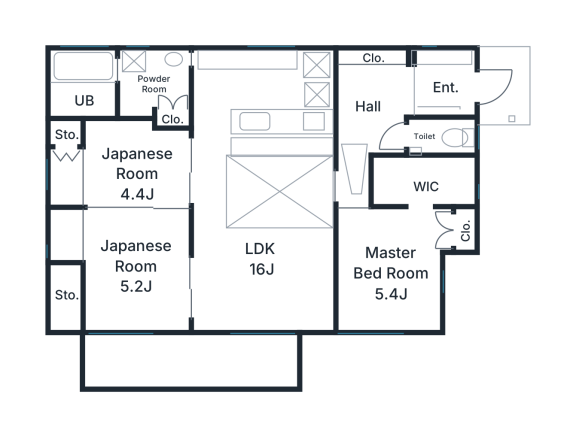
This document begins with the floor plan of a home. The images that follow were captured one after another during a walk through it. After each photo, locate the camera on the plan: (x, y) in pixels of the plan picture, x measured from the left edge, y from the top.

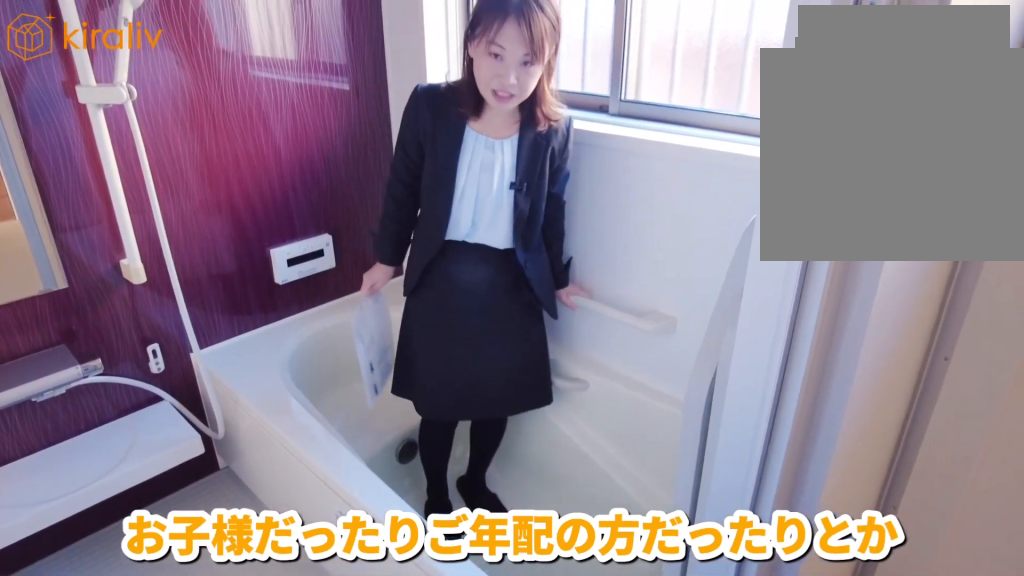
(88, 102)
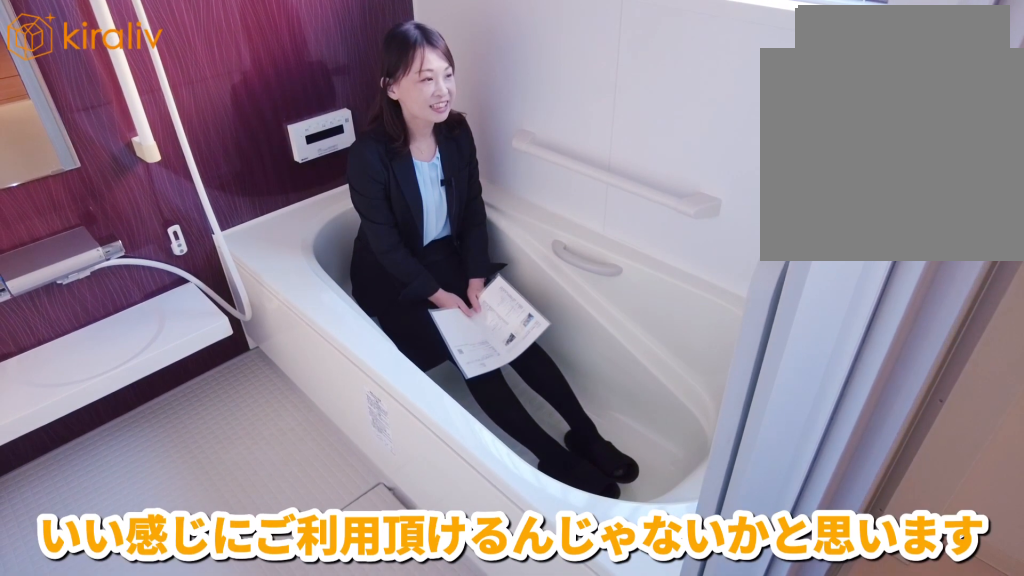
(88, 102)
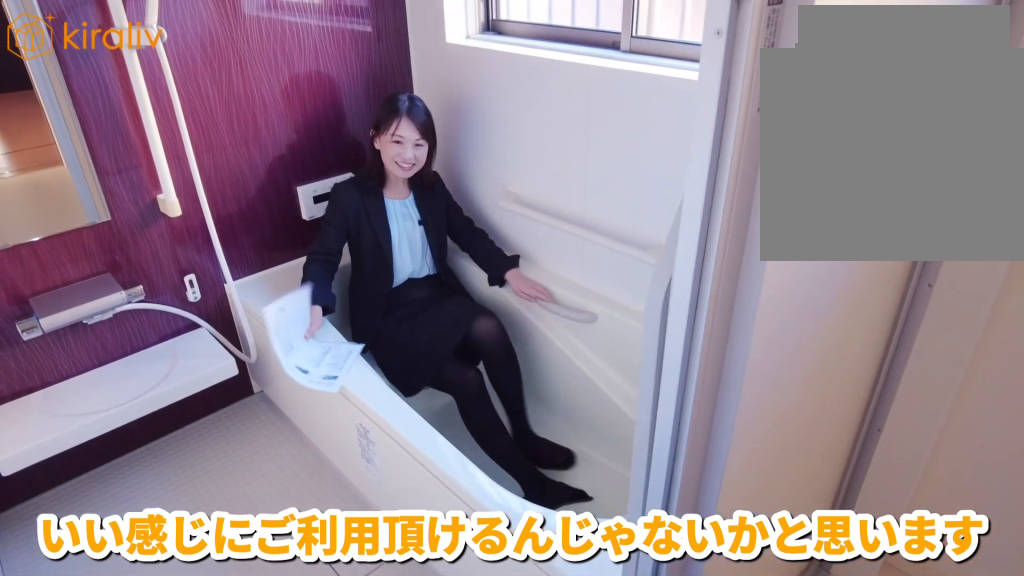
(88, 101)
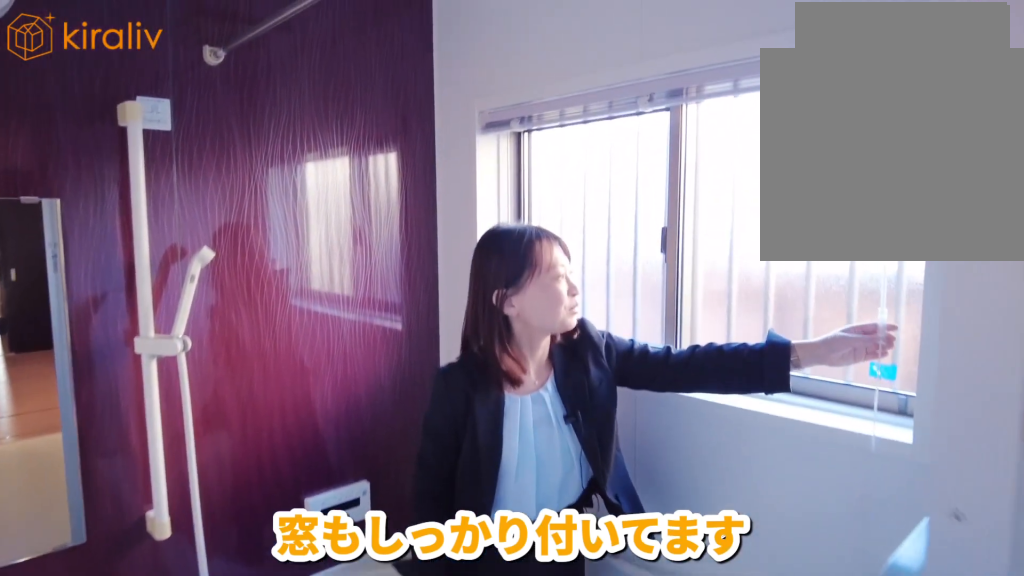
(88, 102)
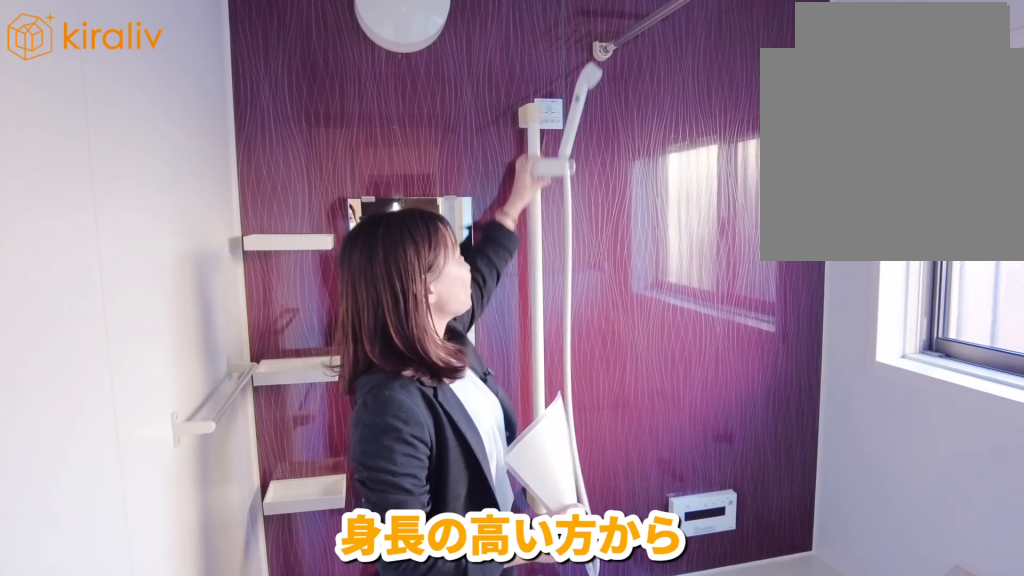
(88, 102)
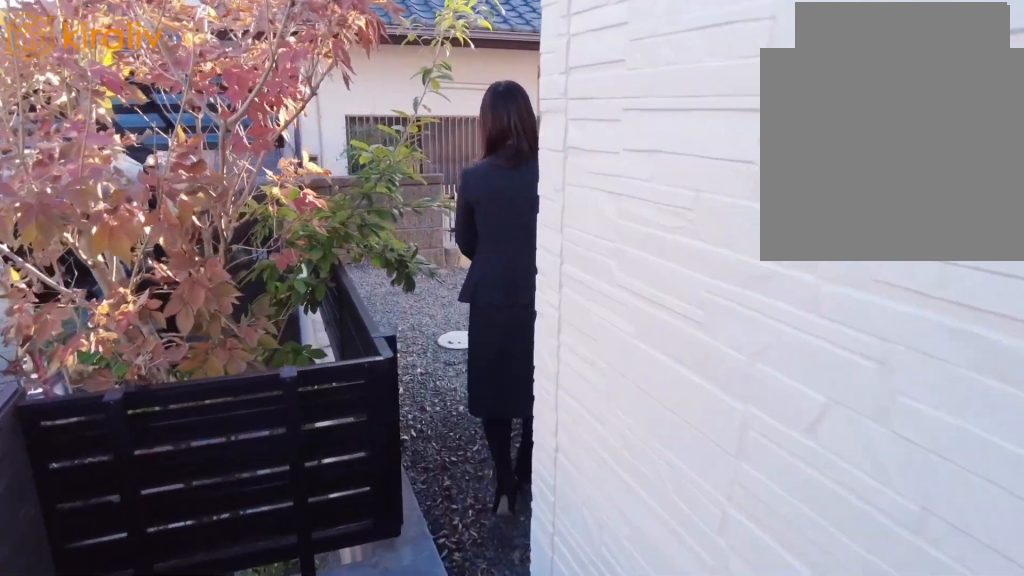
(464, 256)
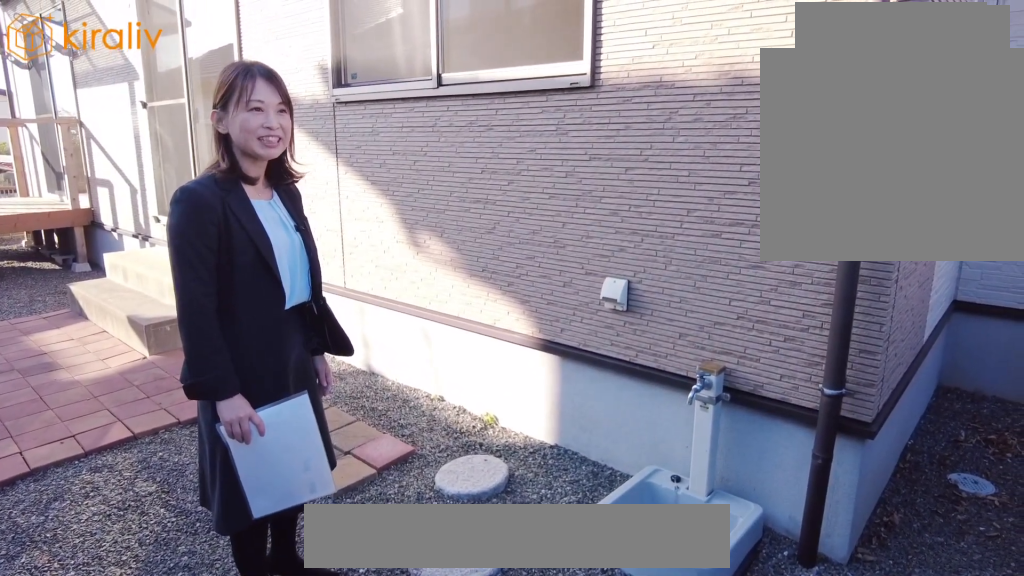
(414, 336)
